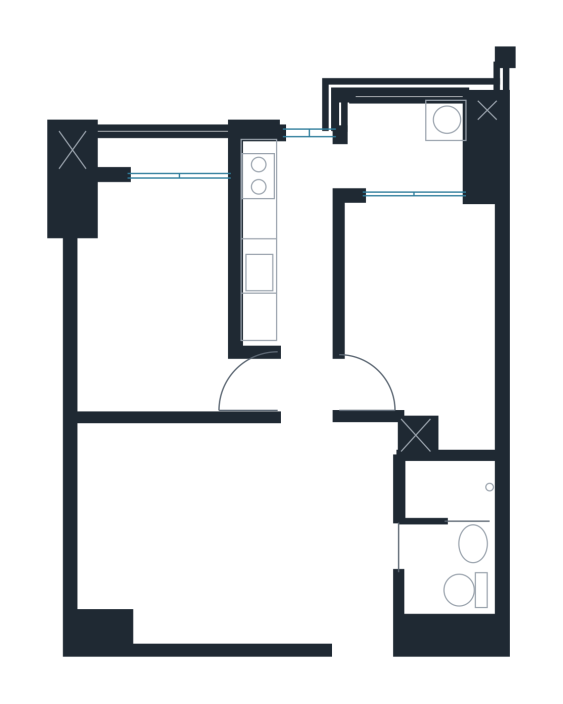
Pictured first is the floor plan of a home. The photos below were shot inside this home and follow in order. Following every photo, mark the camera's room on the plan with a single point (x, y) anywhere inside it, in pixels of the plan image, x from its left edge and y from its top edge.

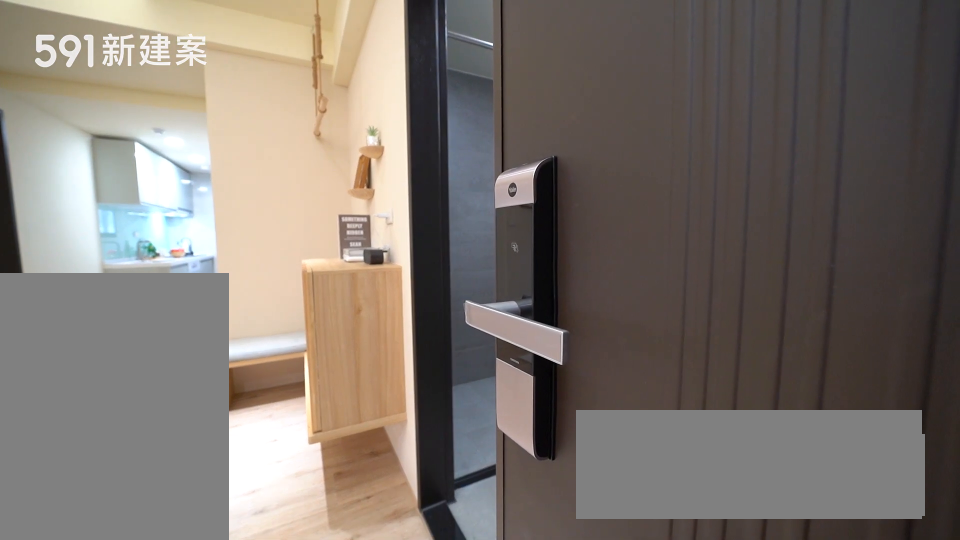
(363, 610)
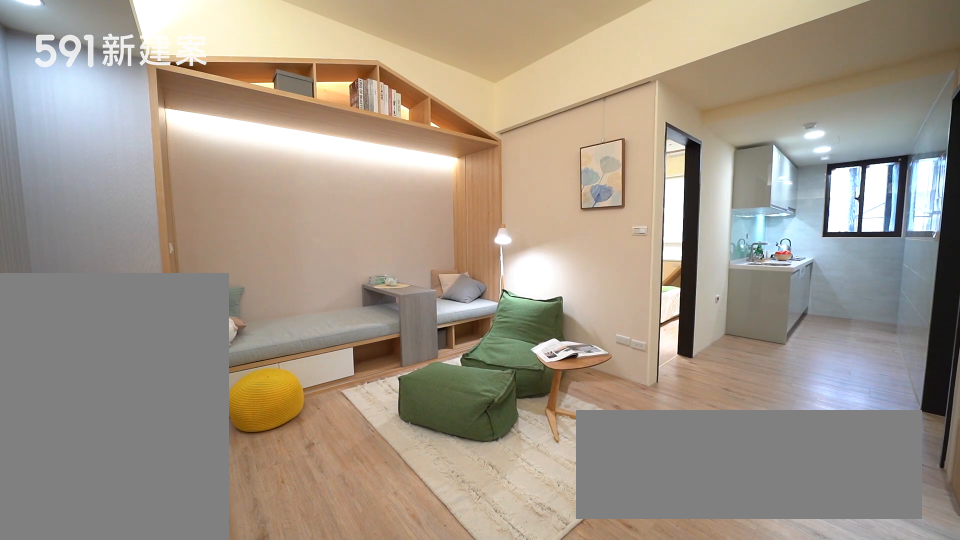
(200, 533)
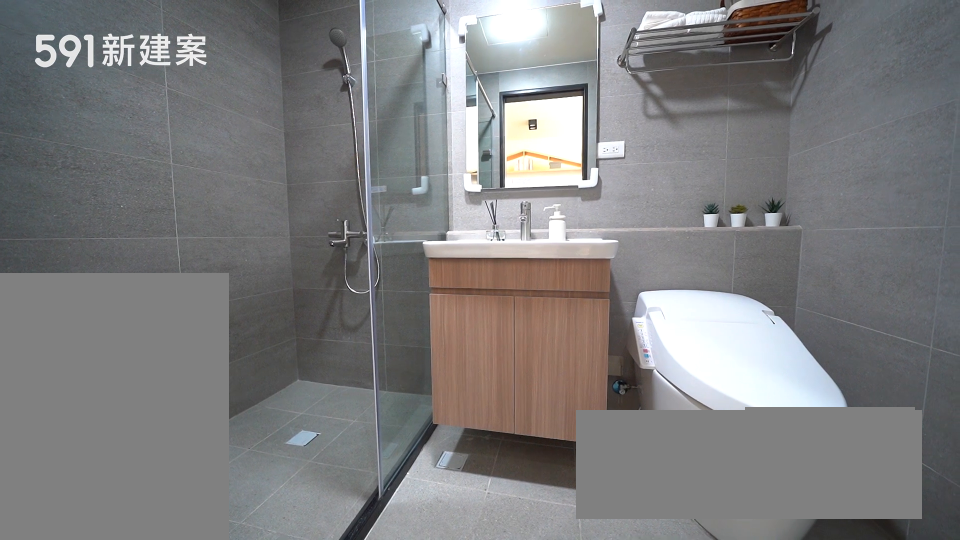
(450, 537)
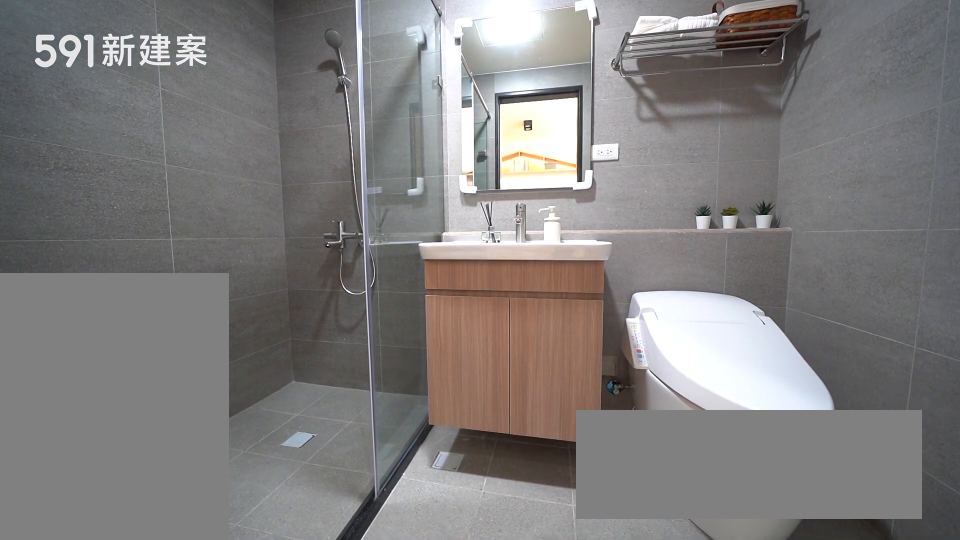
(450, 537)
